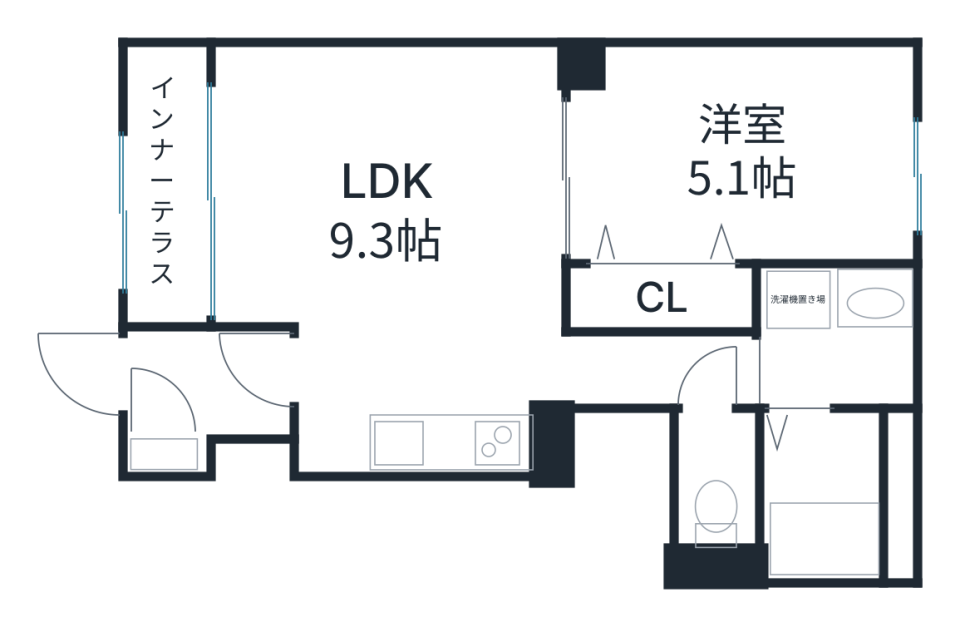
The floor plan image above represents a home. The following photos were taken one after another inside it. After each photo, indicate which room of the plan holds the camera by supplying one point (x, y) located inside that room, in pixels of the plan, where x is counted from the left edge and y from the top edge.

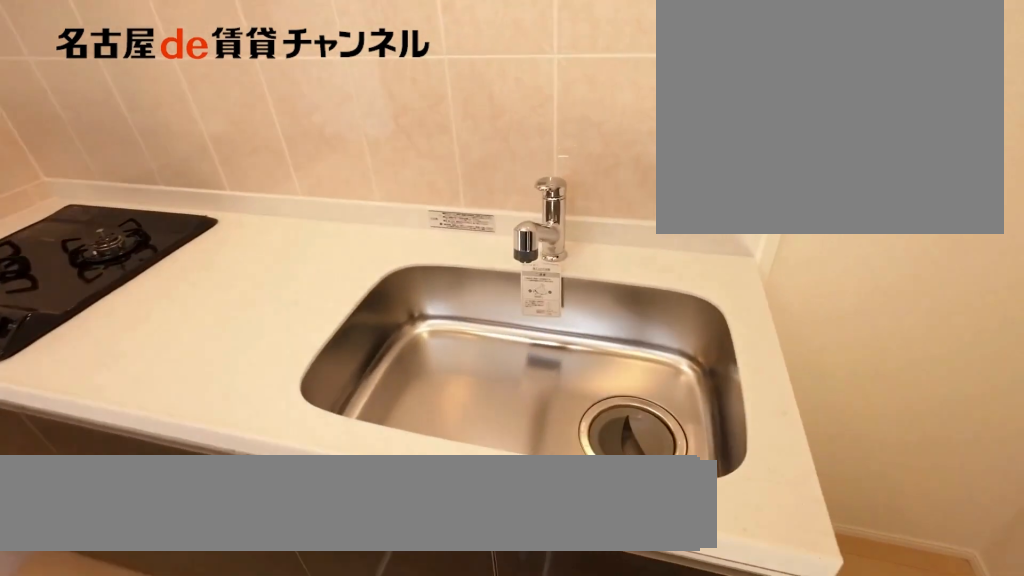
(465, 441)
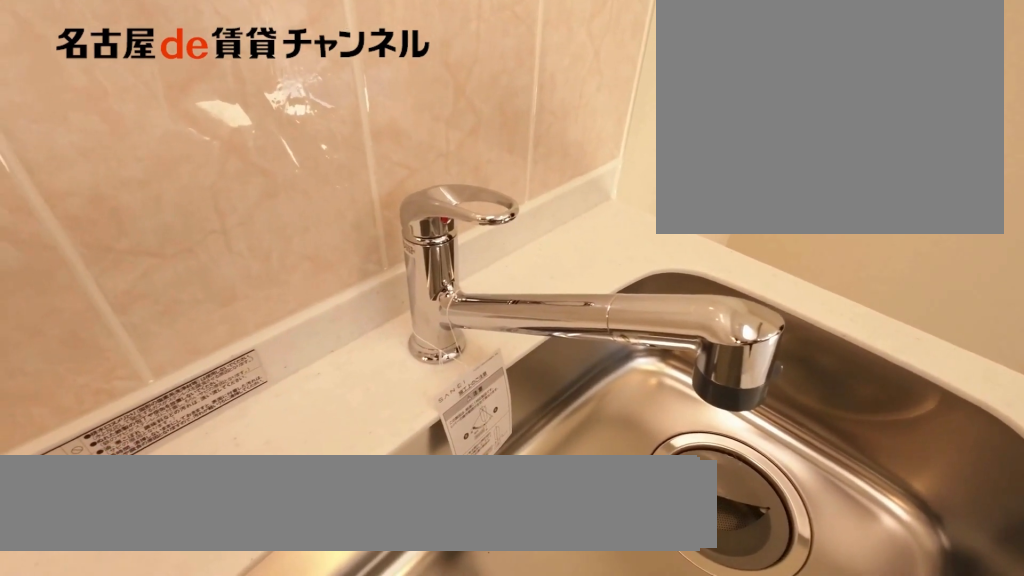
(465, 441)
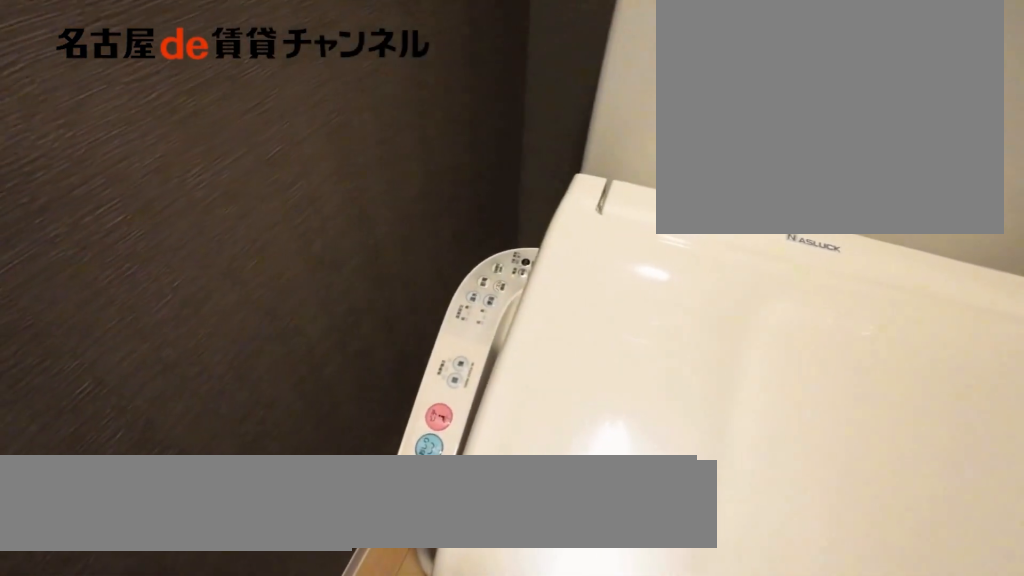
(714, 481)
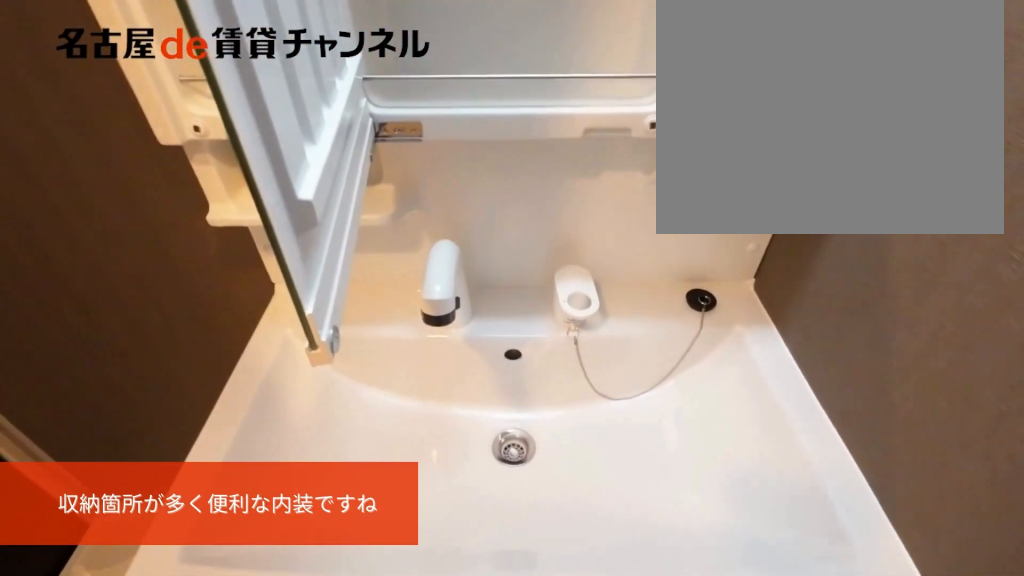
(834, 334)
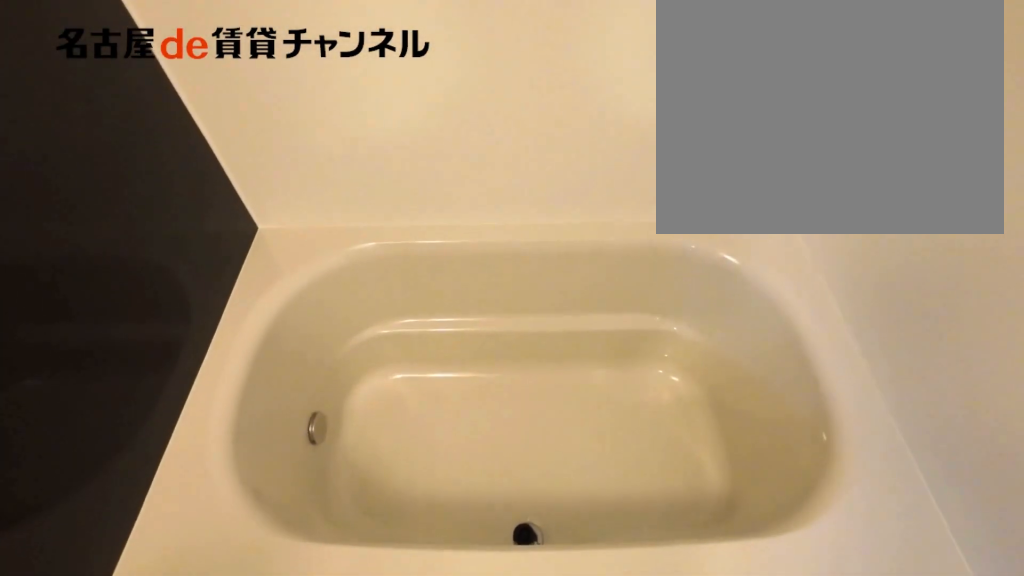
(834, 491)
